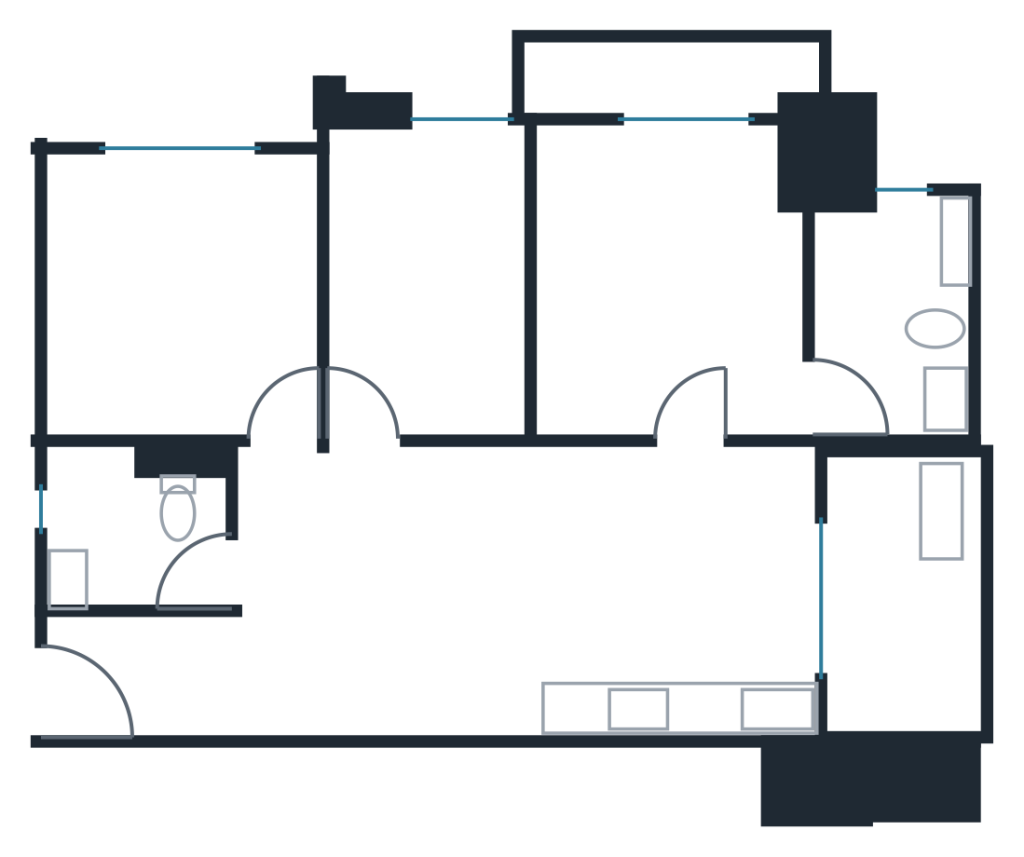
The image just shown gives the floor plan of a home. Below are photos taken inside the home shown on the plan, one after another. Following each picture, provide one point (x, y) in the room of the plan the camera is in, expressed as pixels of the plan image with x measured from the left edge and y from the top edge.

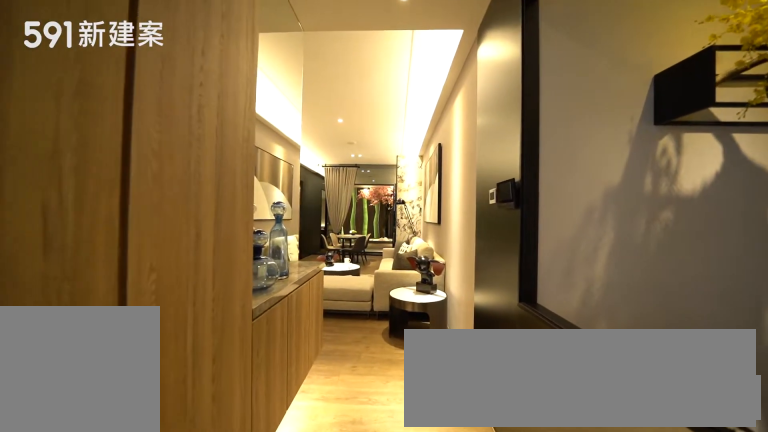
(148, 671)
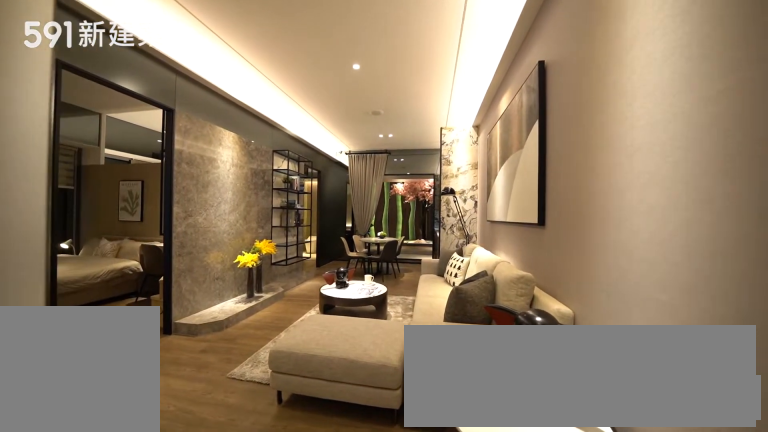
(148, 671)
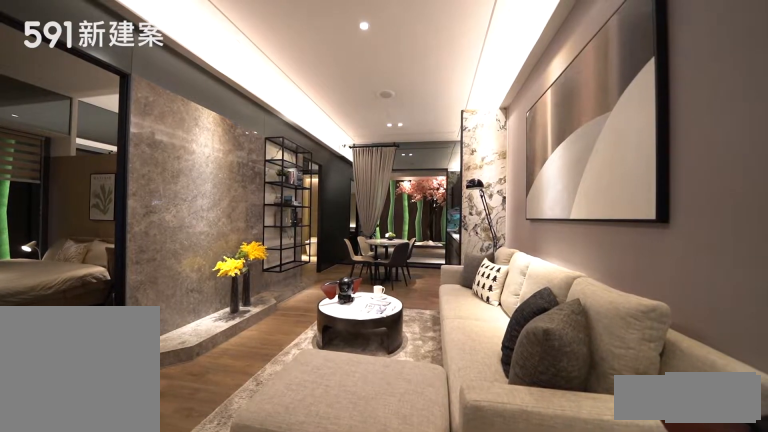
(390, 596)
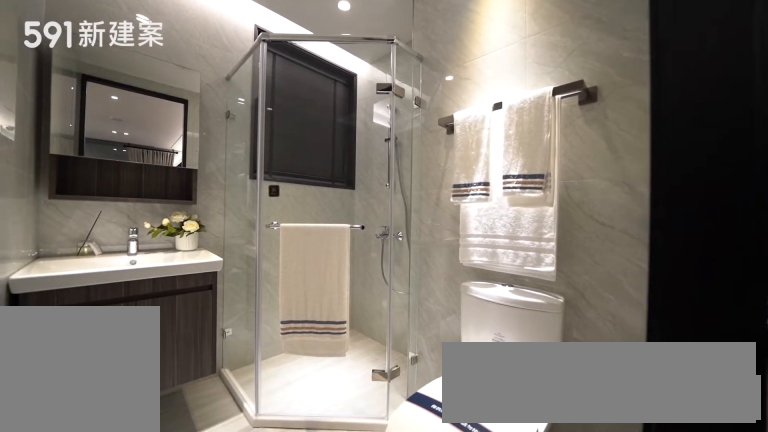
(133, 528)
